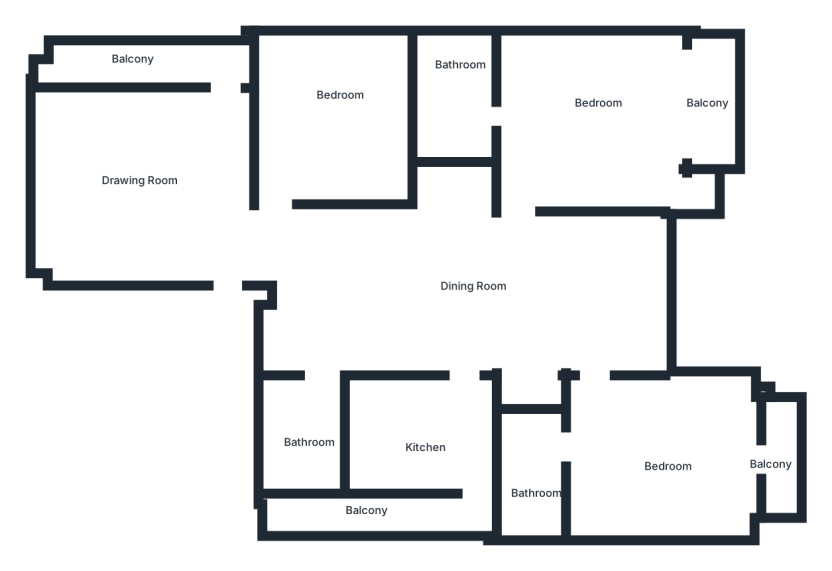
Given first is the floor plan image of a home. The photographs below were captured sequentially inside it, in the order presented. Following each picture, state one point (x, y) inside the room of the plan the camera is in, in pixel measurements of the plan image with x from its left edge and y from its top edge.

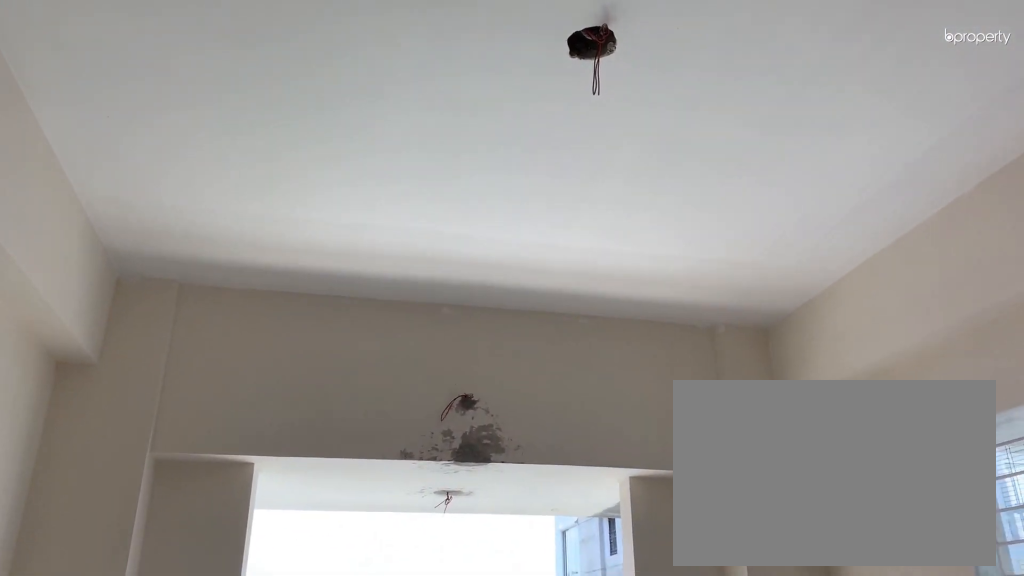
(666, 467)
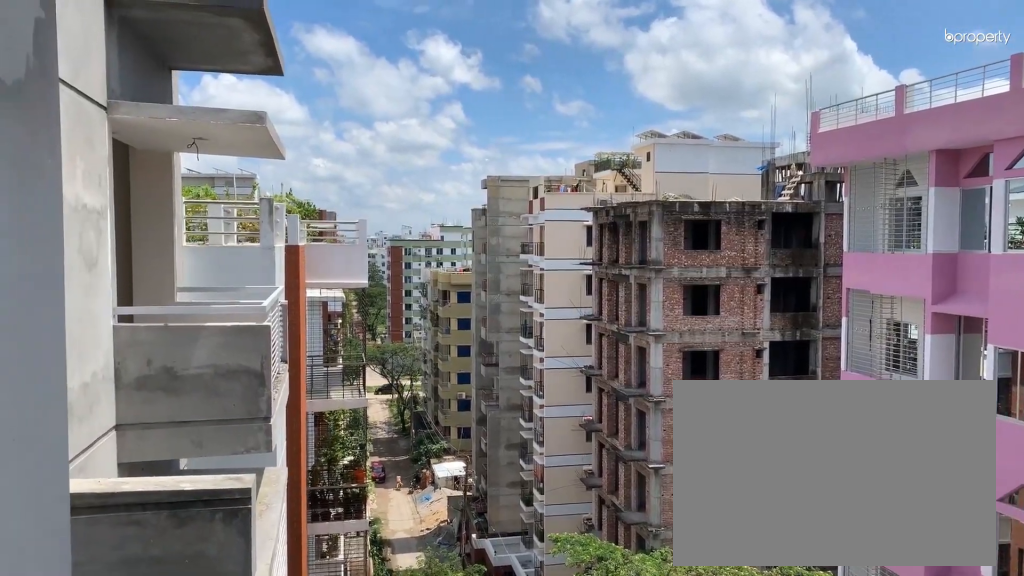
(781, 464)
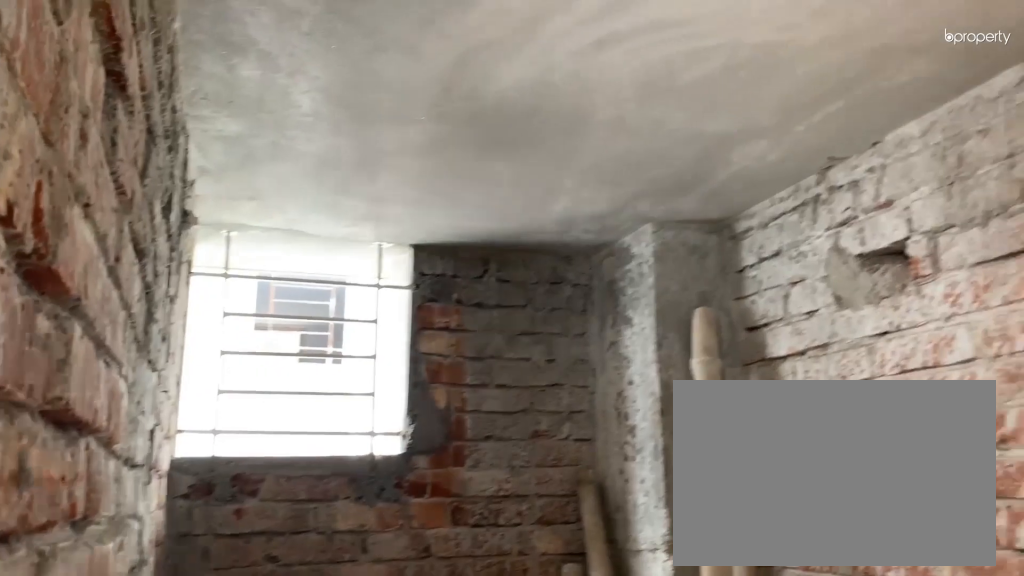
(528, 457)
